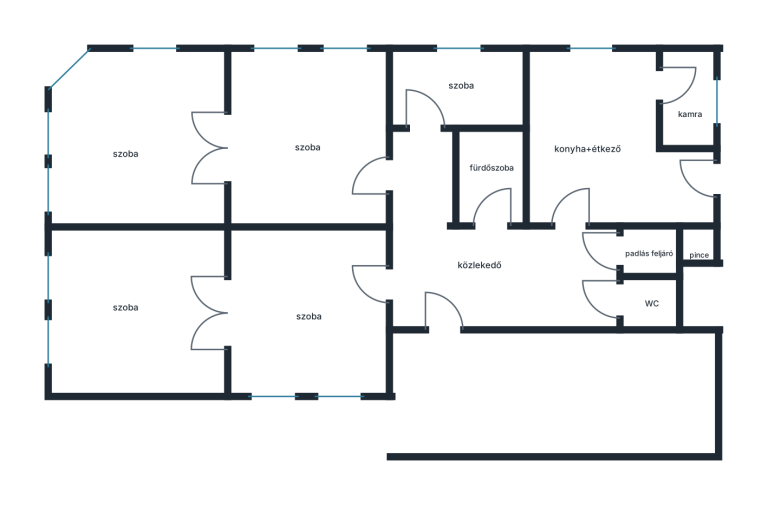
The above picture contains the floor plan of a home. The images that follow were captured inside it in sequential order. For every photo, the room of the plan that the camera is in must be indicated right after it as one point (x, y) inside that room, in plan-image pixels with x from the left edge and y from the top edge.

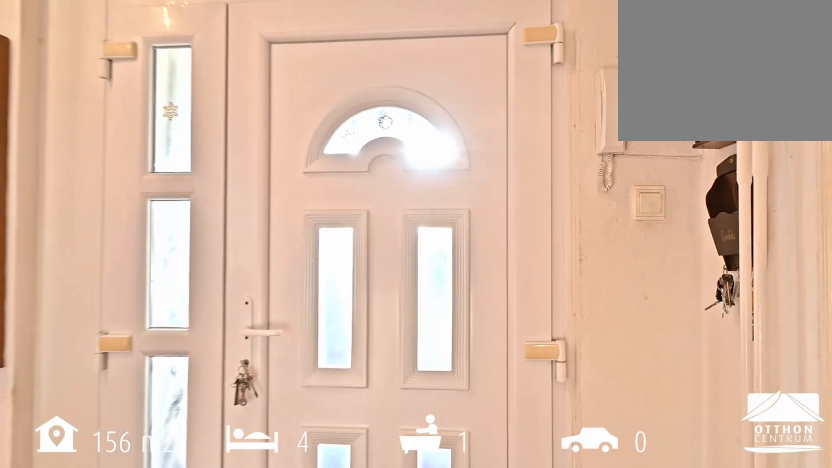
(501, 282)
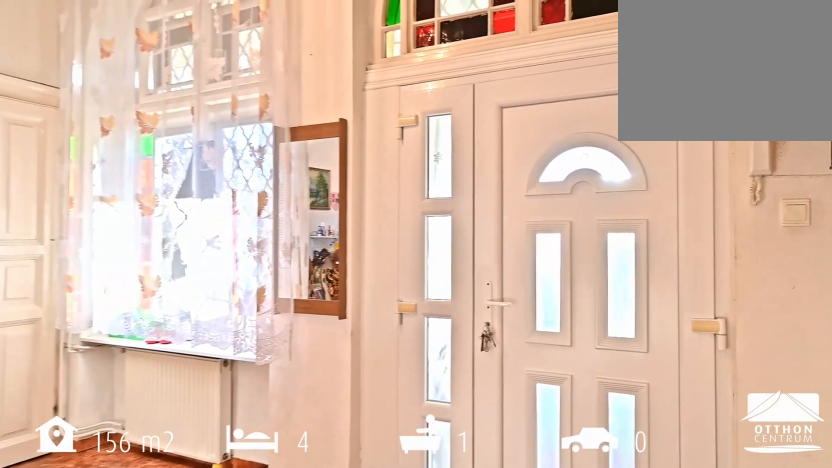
(501, 282)
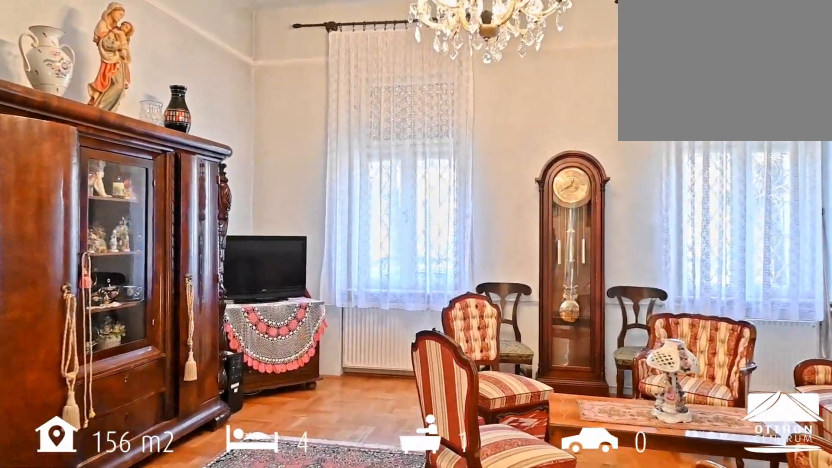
(128, 313)
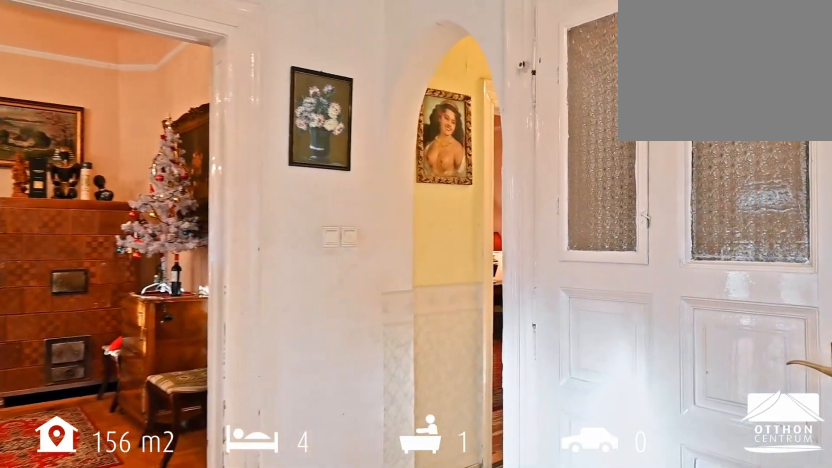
(501, 282)
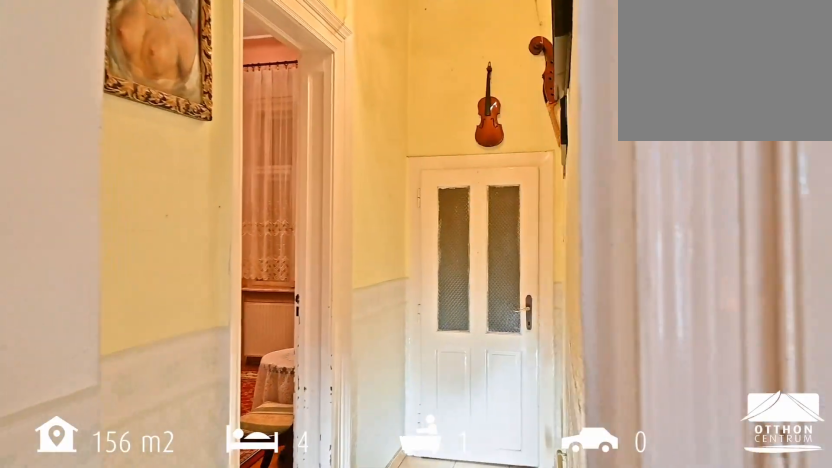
(501, 282)
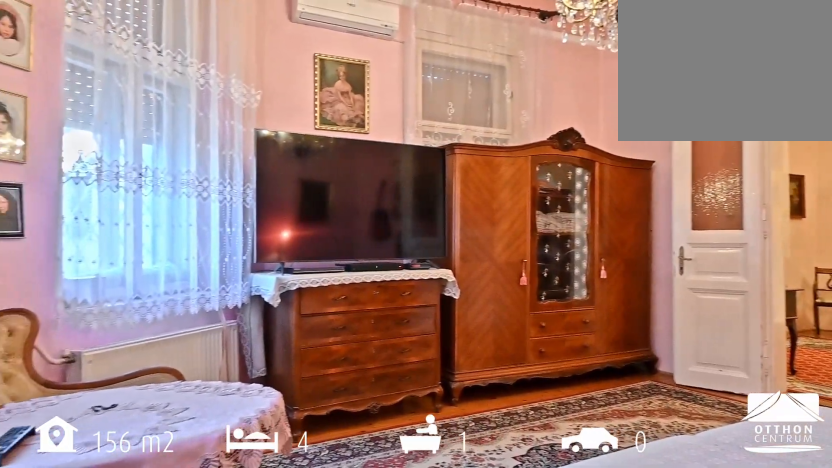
(137, 146)
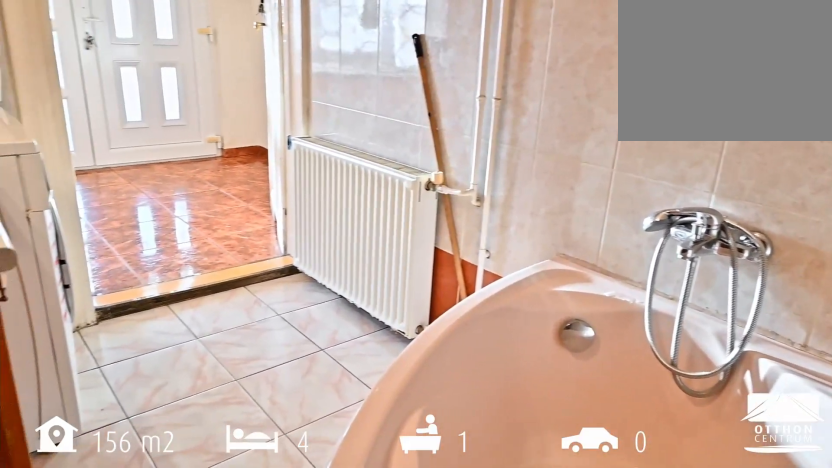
(492, 176)
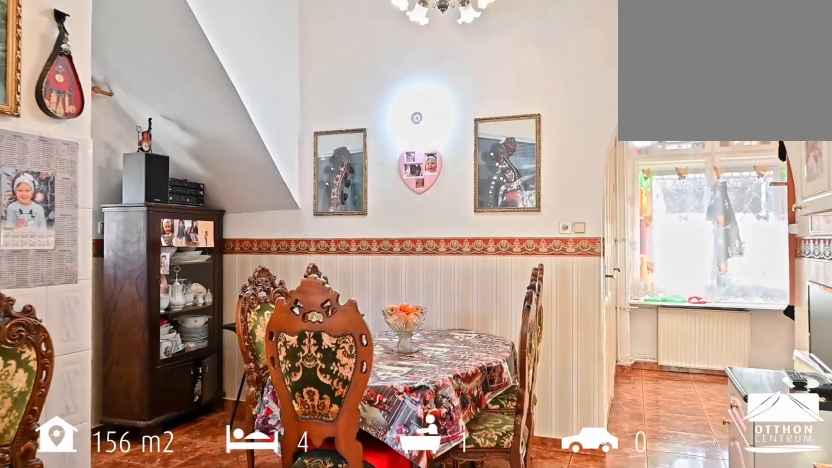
(589, 150)
